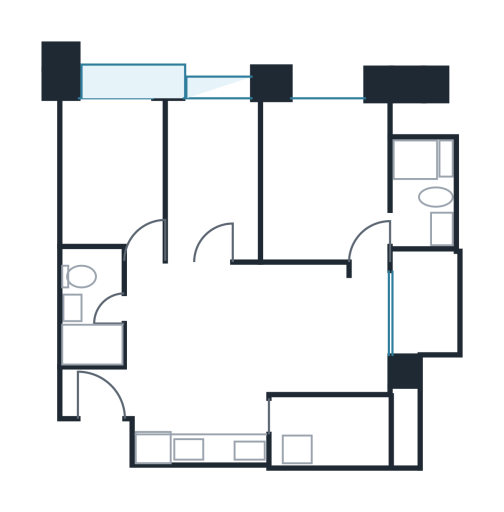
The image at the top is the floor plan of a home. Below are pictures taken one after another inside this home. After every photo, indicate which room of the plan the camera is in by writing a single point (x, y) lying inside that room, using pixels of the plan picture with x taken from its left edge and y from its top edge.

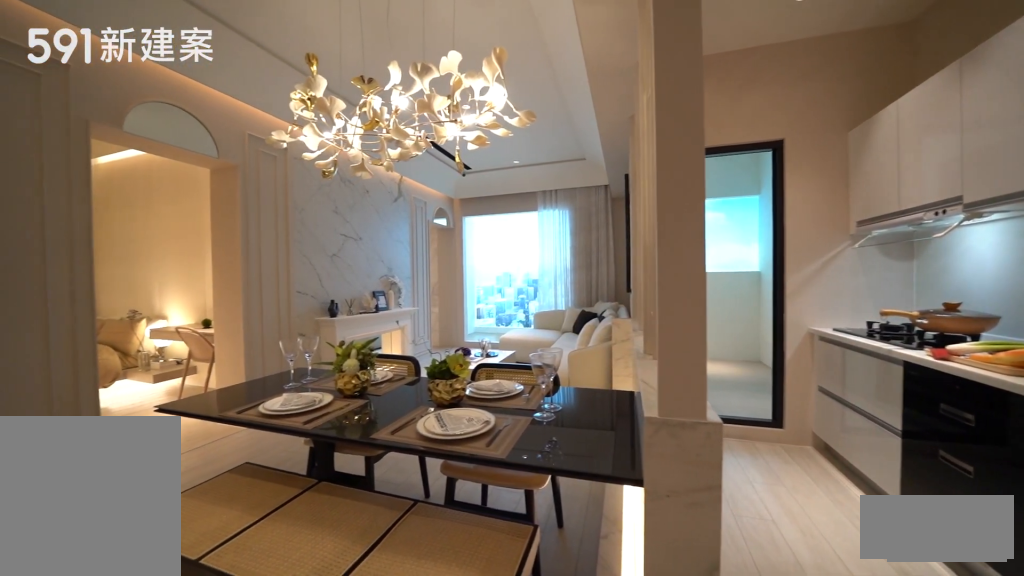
(174, 328)
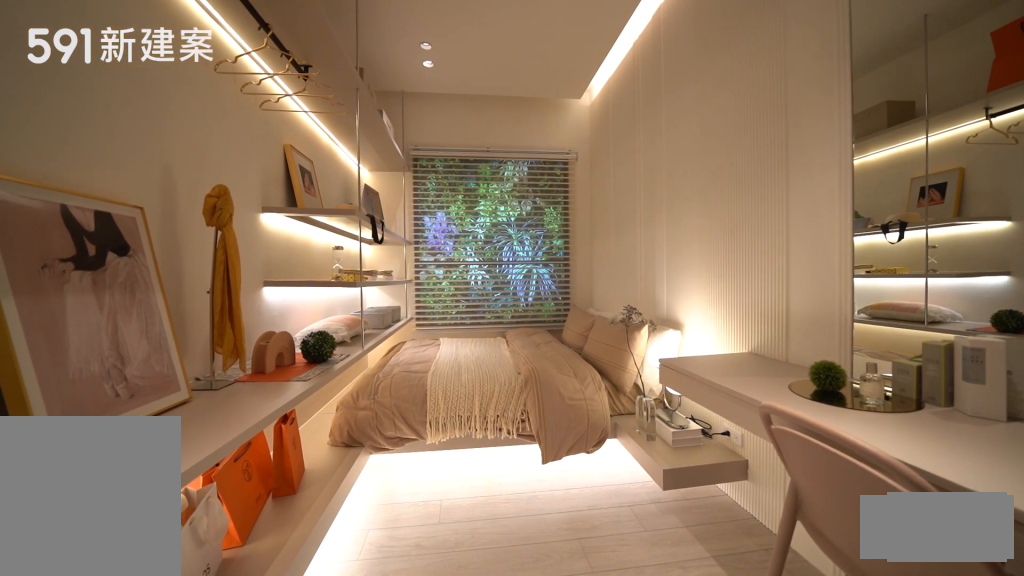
(209, 180)
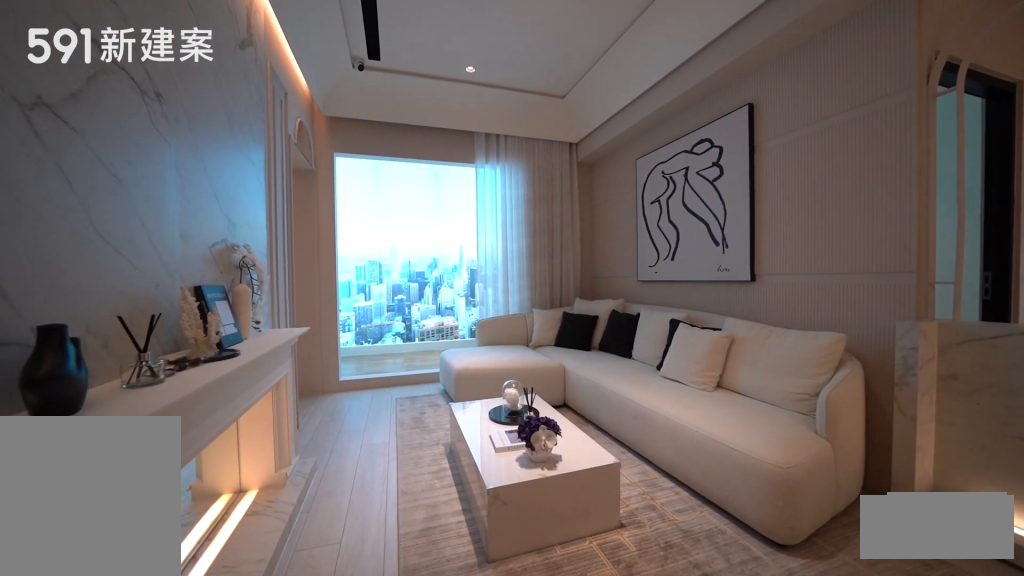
(308, 328)
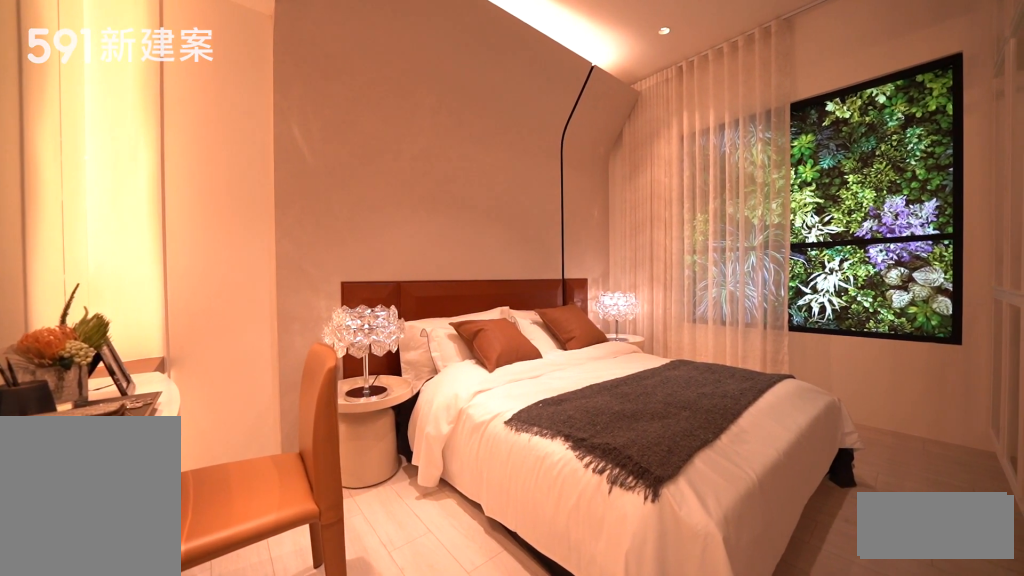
(324, 180)
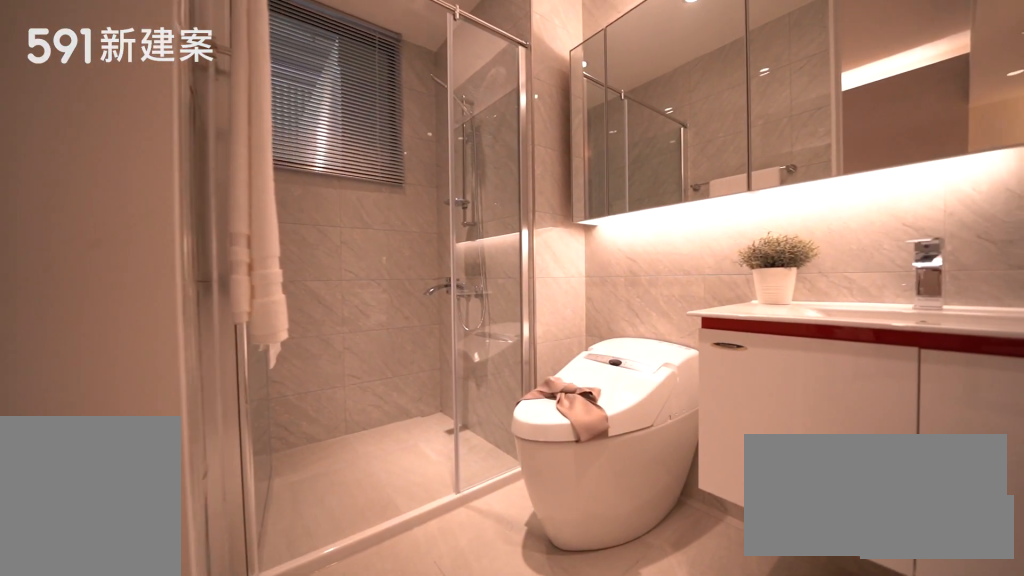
(424, 192)
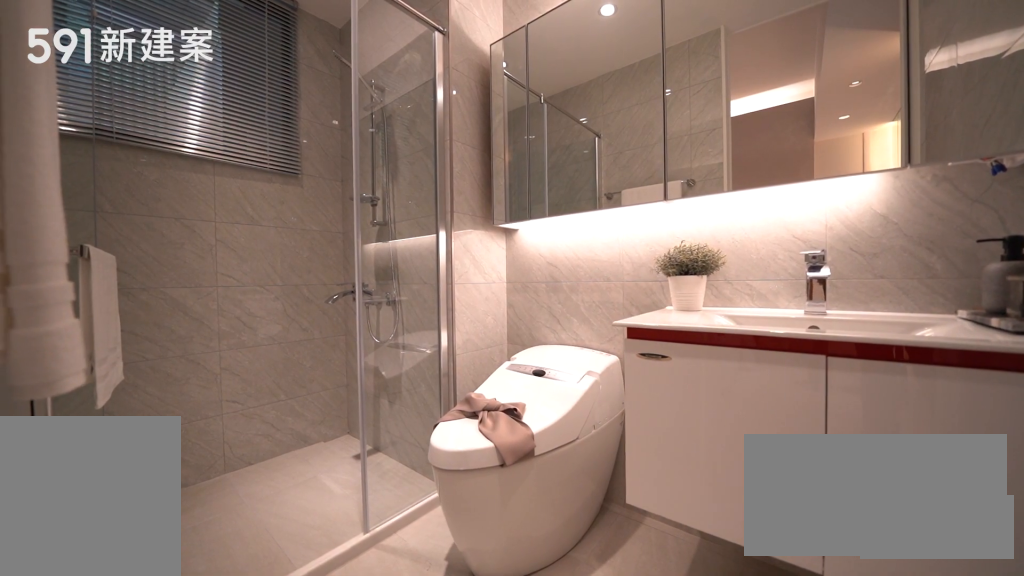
(424, 192)
